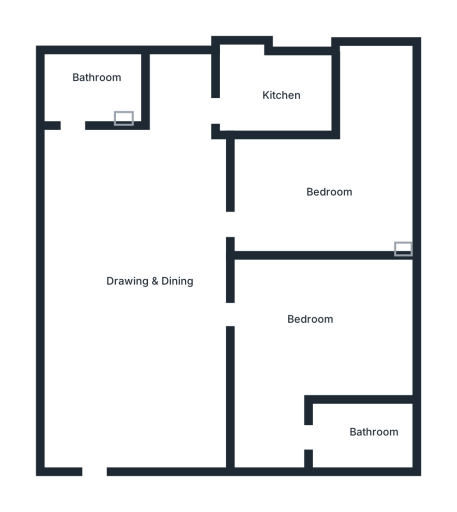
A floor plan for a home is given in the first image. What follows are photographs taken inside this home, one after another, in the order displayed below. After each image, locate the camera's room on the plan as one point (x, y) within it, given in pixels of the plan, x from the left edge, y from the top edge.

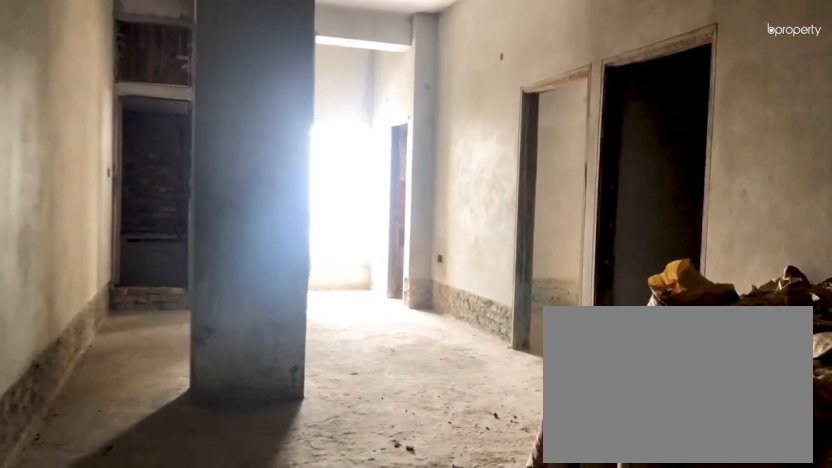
(91, 396)
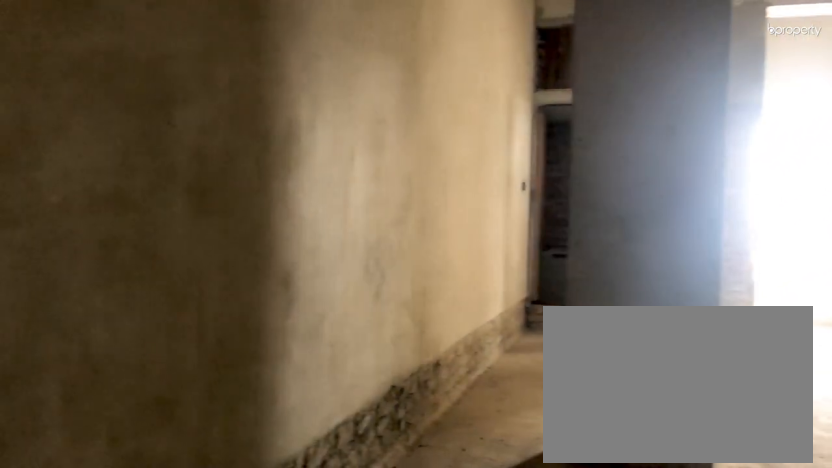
(108, 277)
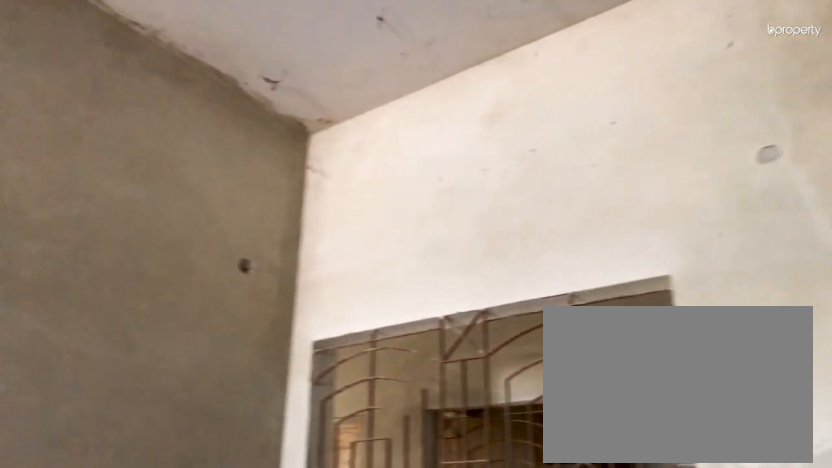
(108, 277)
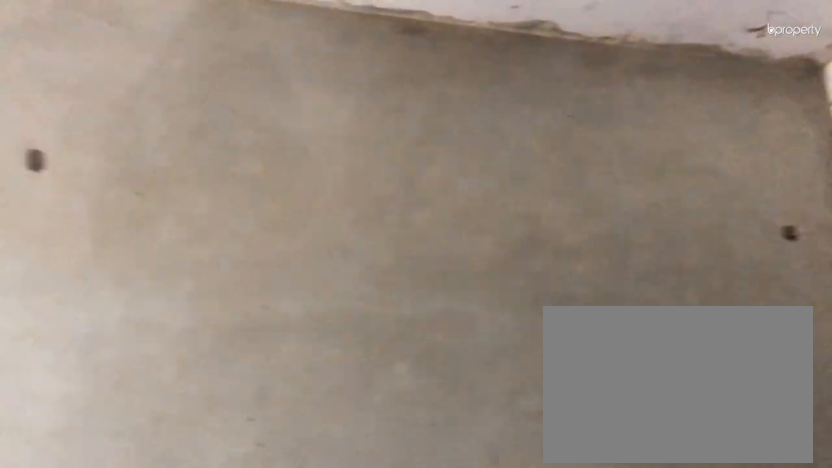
(108, 277)
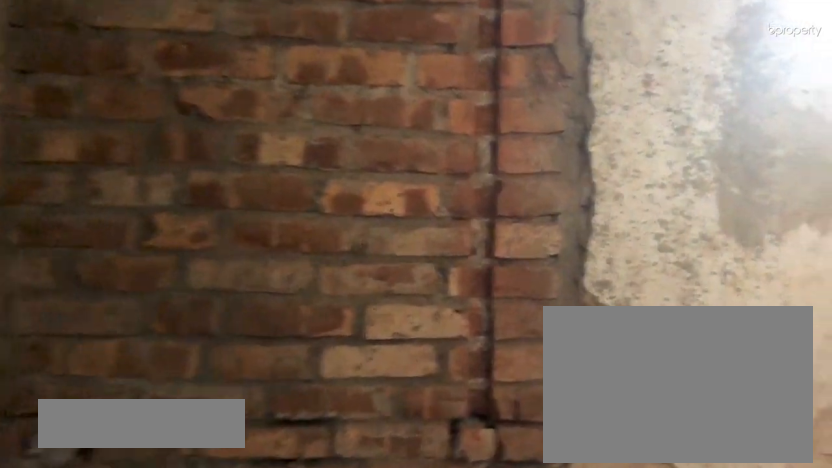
(87, 88)
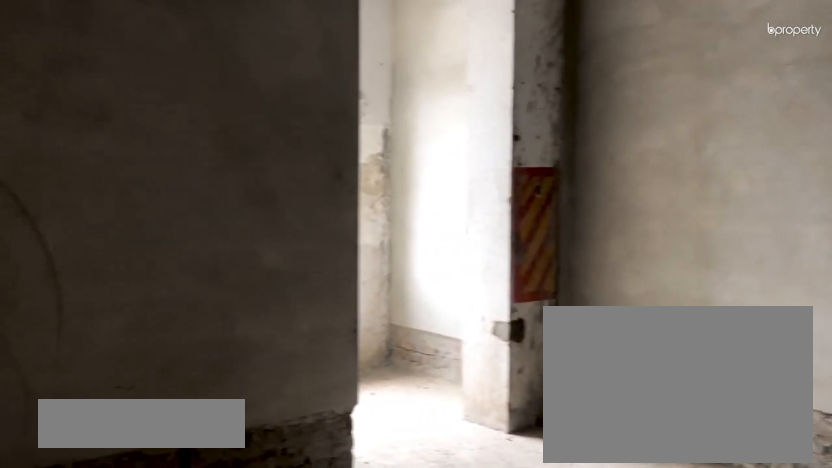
(339, 197)
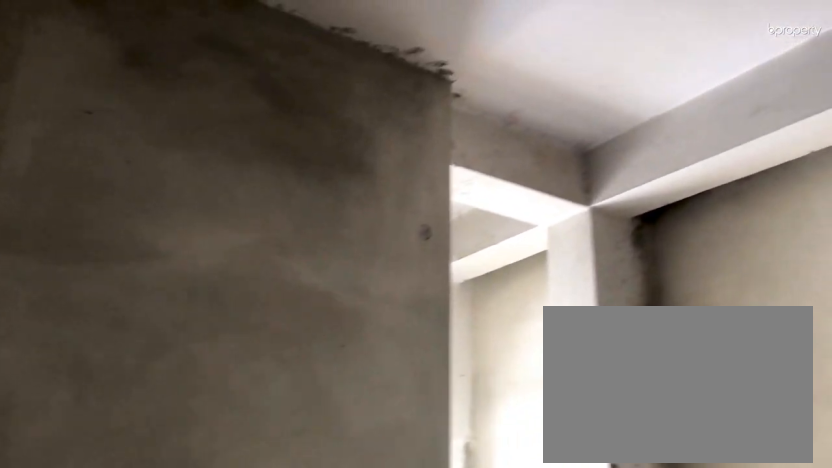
(339, 197)
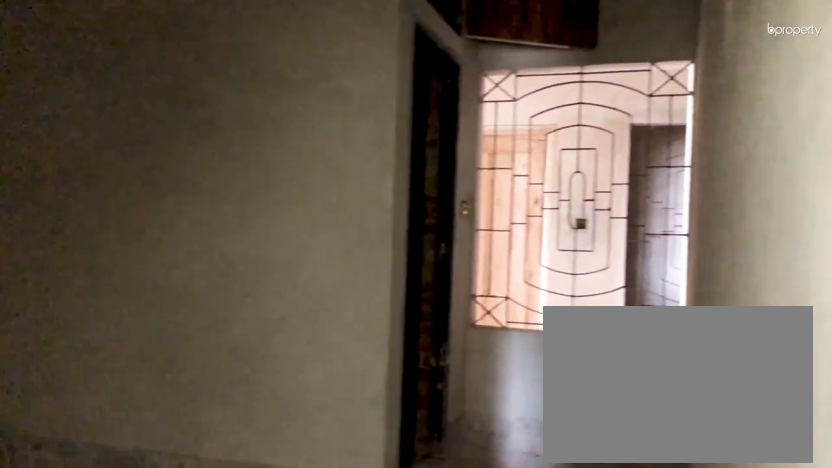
(300, 324)
